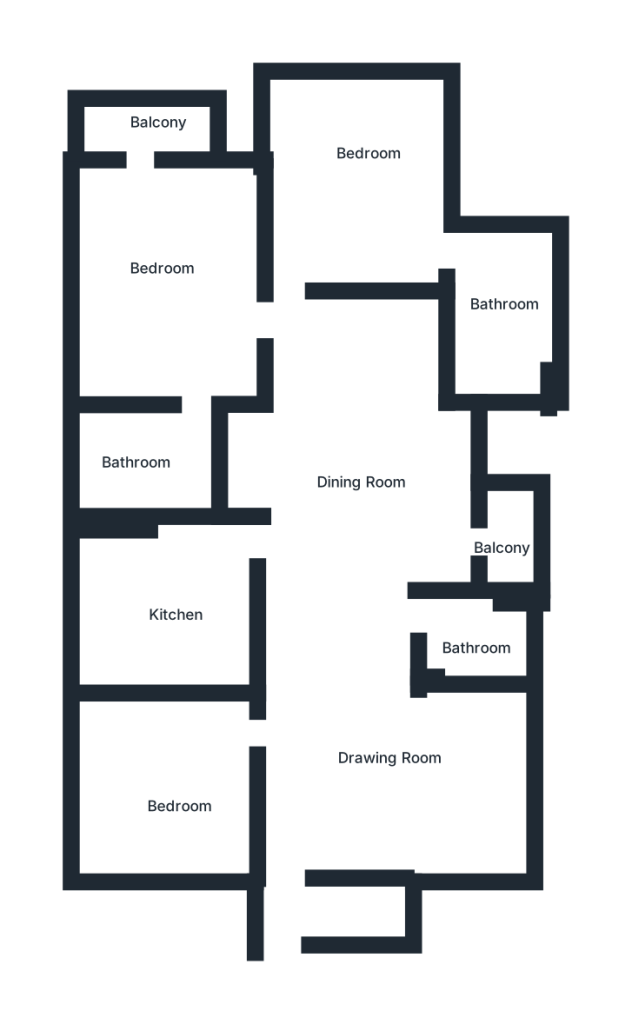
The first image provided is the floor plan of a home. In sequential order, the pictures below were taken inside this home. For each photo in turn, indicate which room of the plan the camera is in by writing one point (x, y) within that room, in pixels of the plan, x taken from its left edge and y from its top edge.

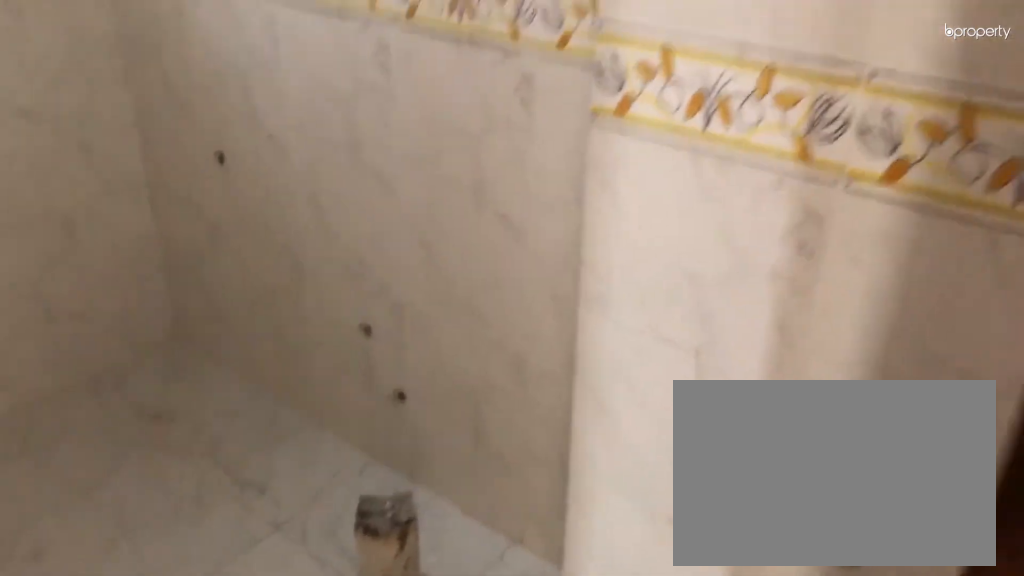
(480, 635)
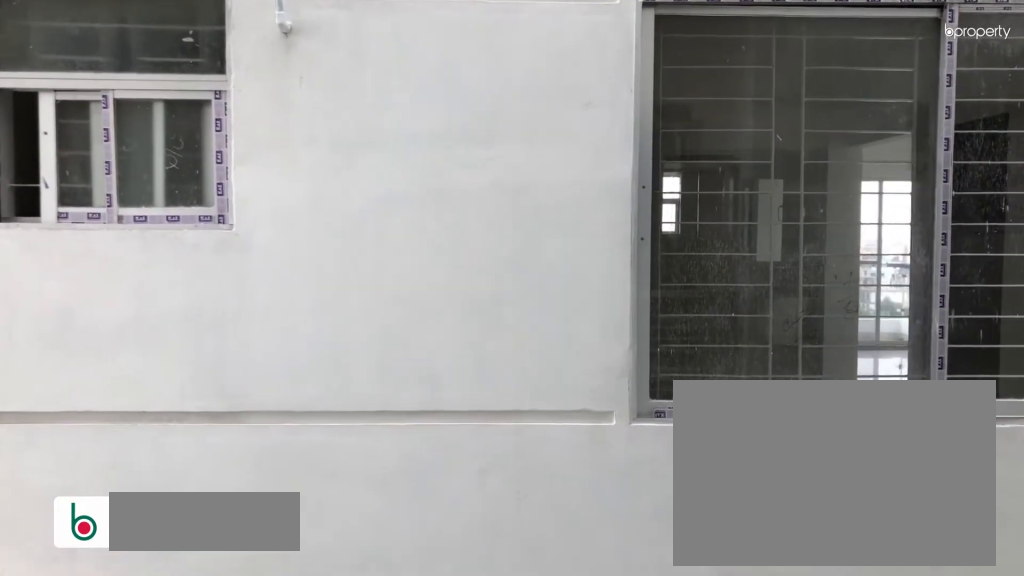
(517, 536)
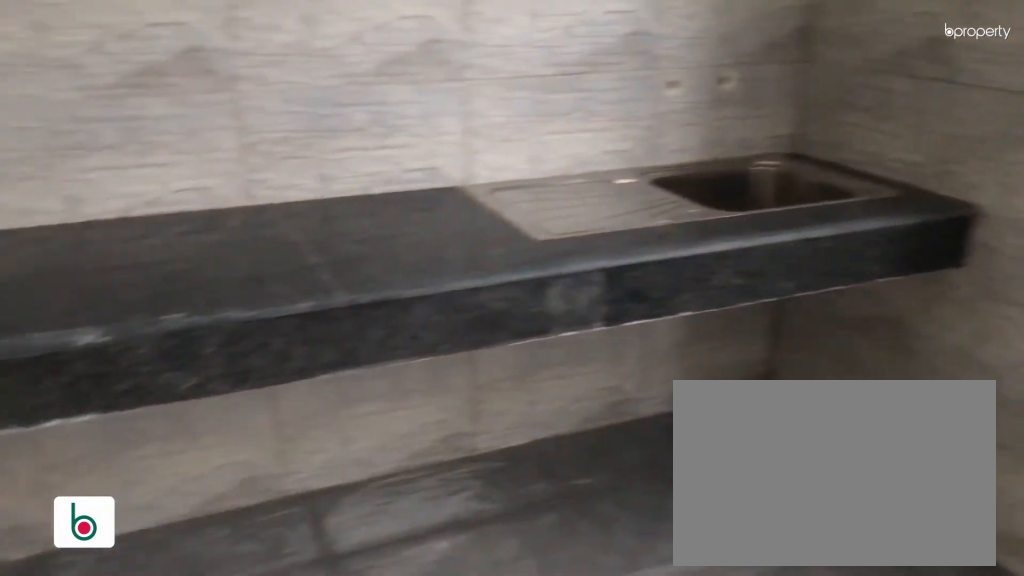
(175, 609)
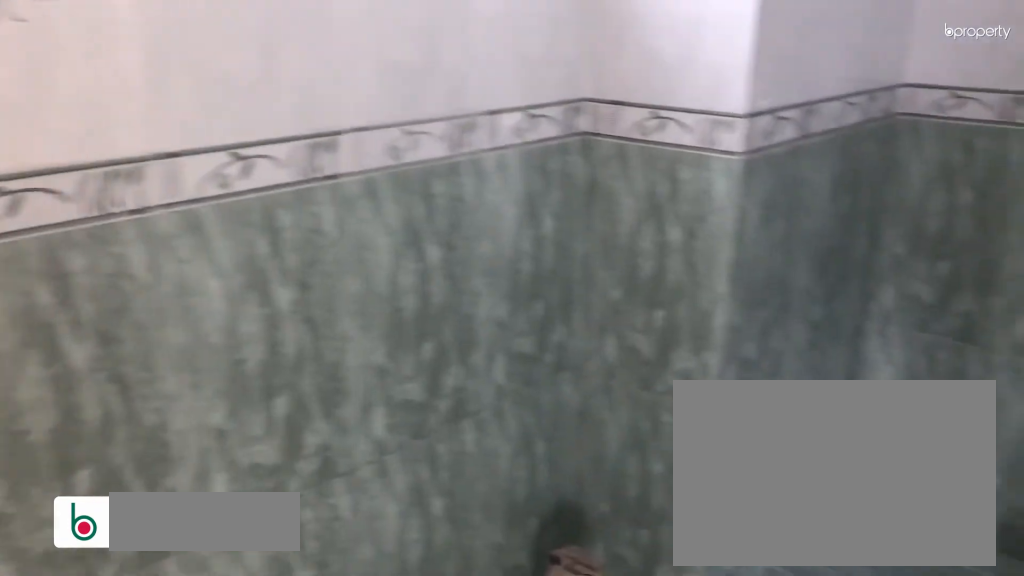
(500, 285)
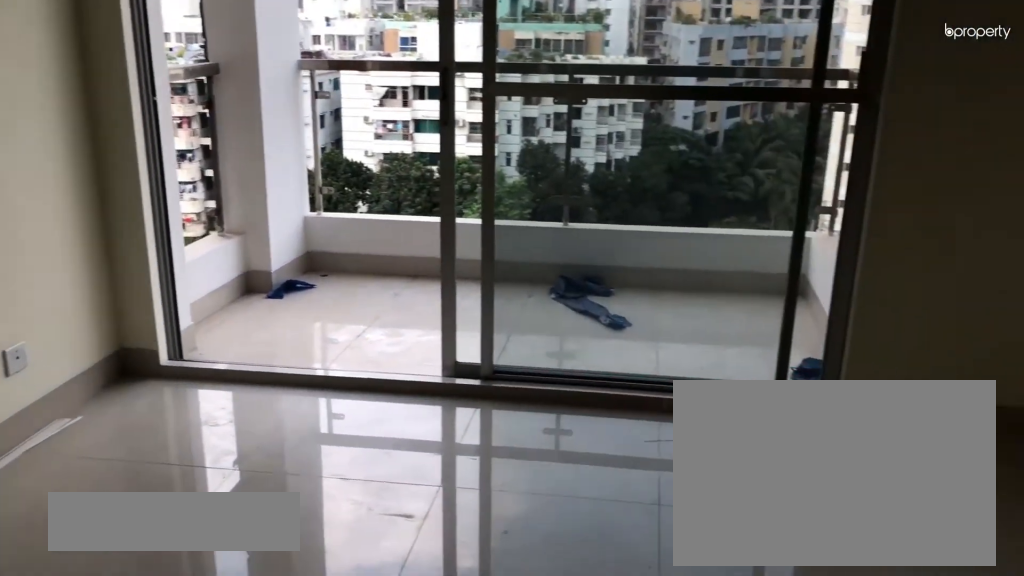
(180, 295)
